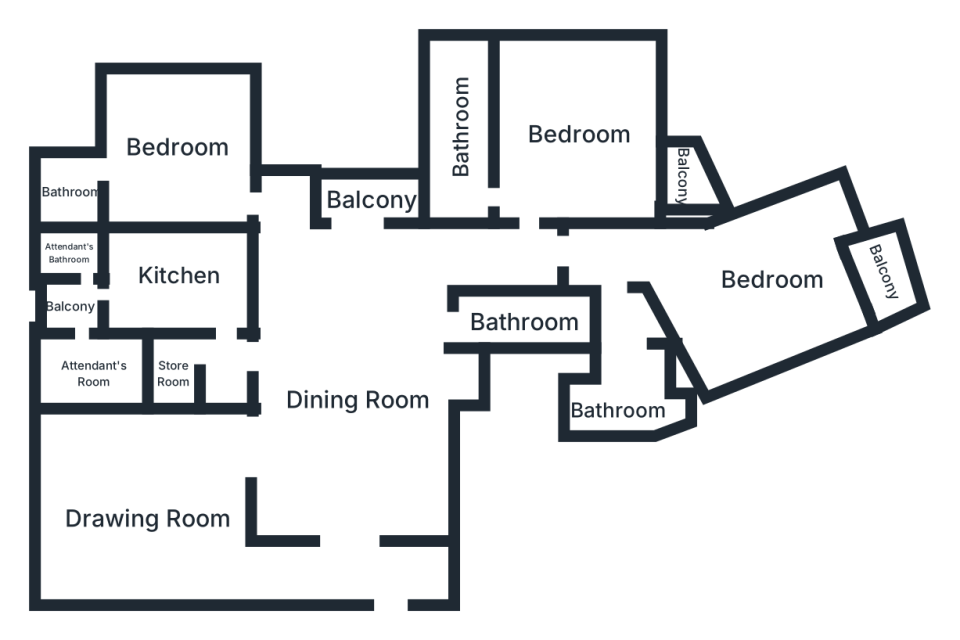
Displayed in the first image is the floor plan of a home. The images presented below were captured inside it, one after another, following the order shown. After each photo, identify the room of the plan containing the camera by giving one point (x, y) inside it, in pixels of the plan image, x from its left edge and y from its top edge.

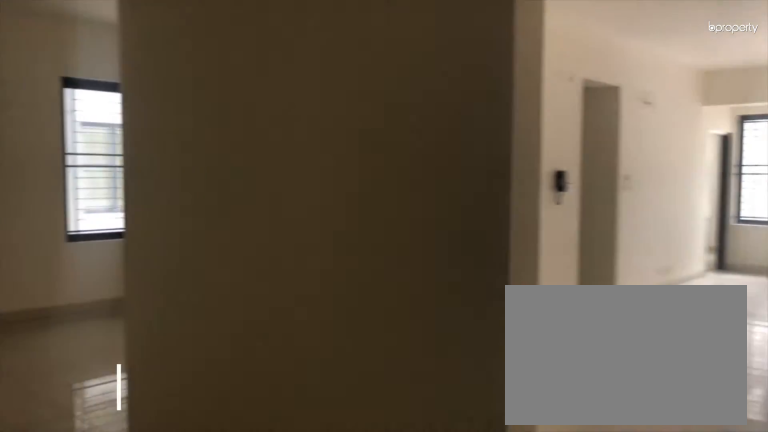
(391, 572)
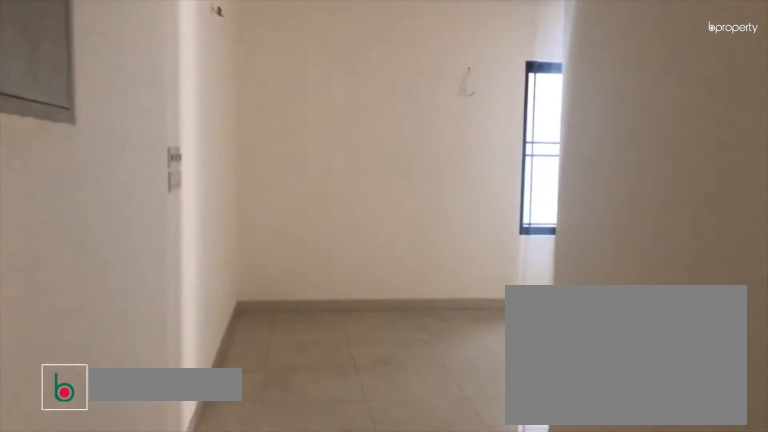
(152, 529)
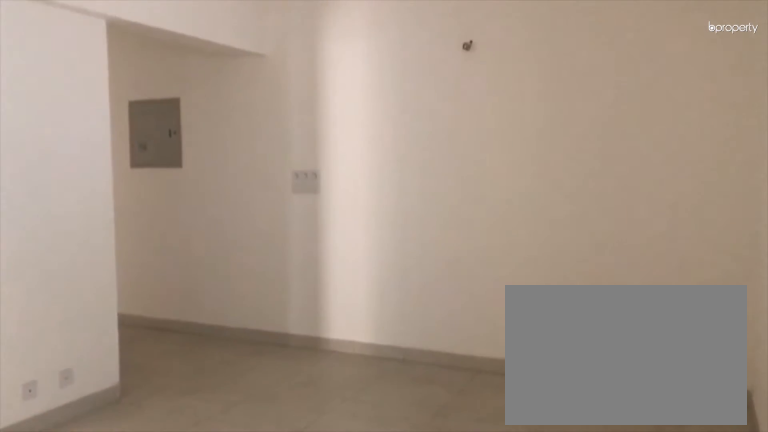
(152, 529)
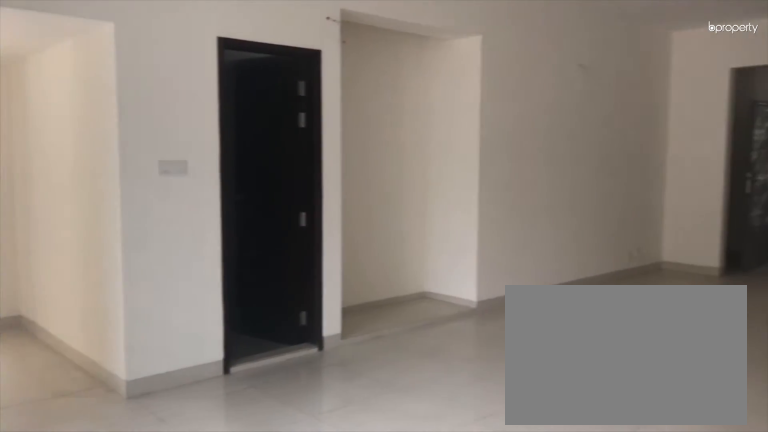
(359, 402)
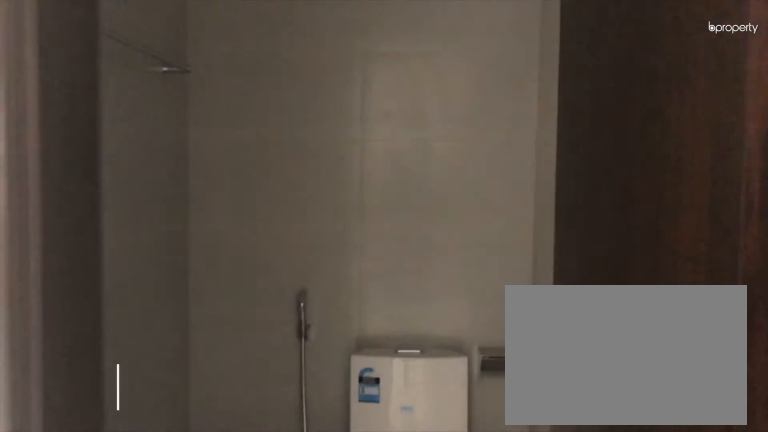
(524, 323)
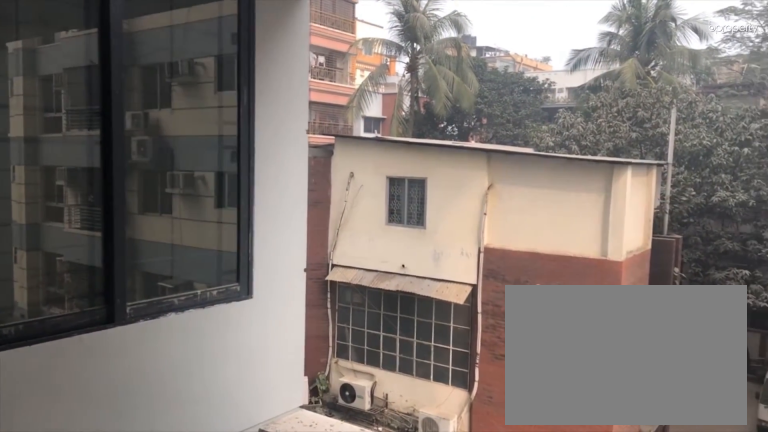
(373, 202)
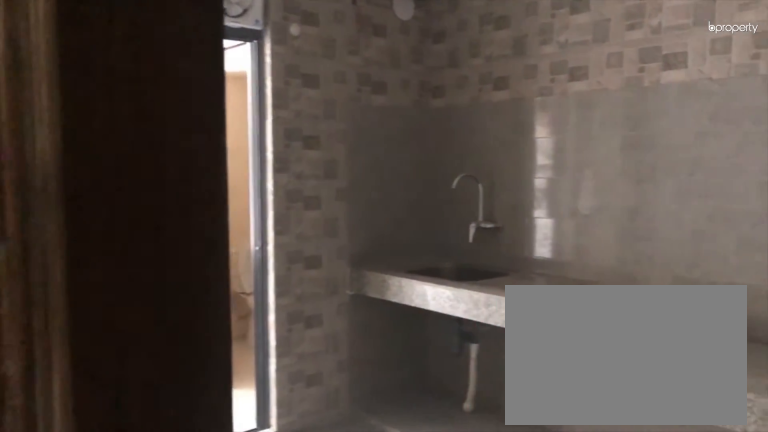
(178, 279)
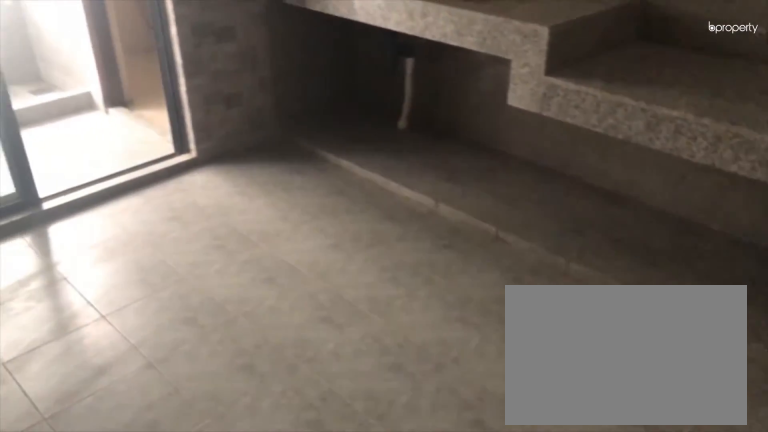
(178, 279)
